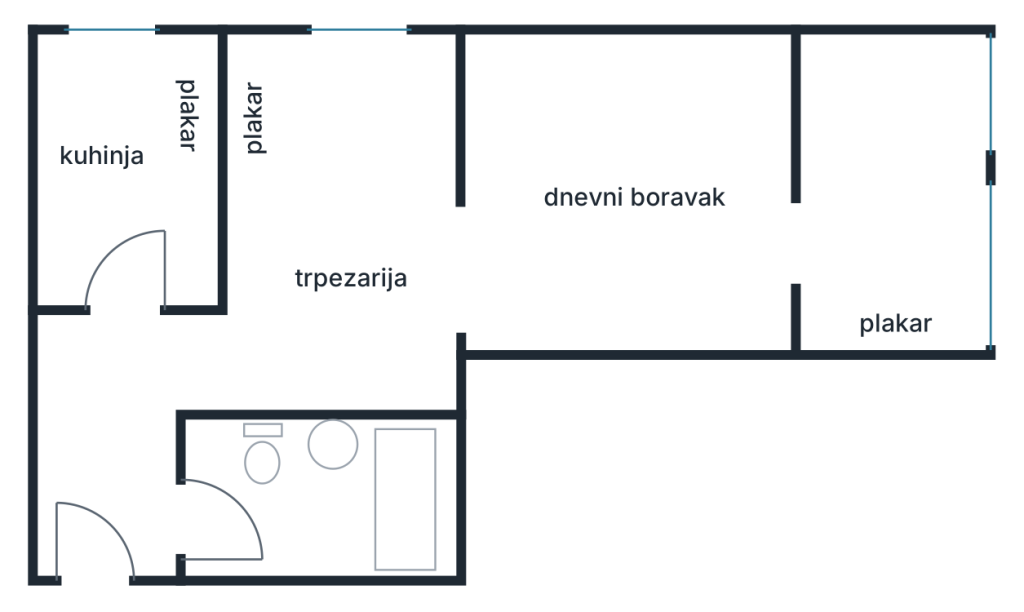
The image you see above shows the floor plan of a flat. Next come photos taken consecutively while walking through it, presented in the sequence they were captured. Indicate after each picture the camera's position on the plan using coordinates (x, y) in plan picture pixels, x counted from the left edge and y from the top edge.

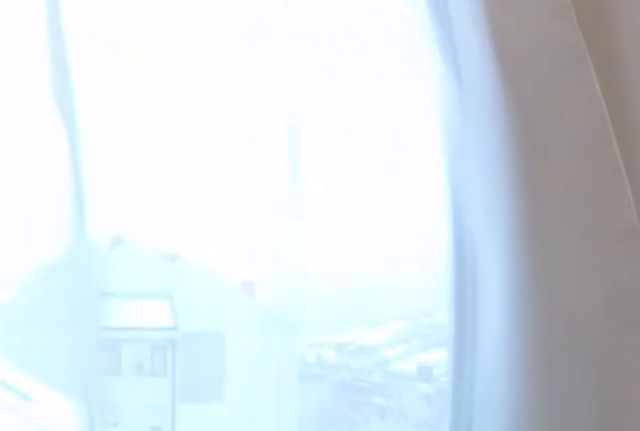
(128, 86)
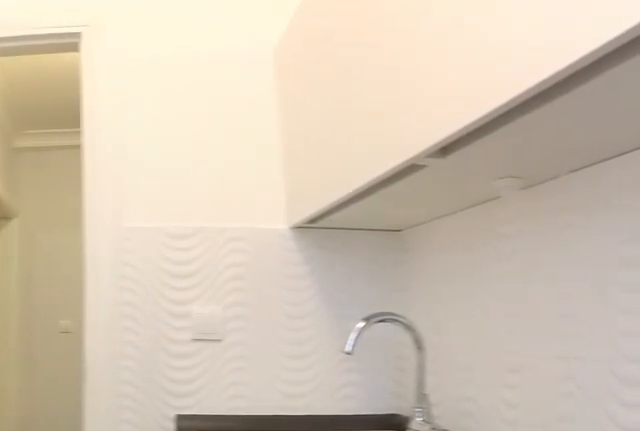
(136, 35)
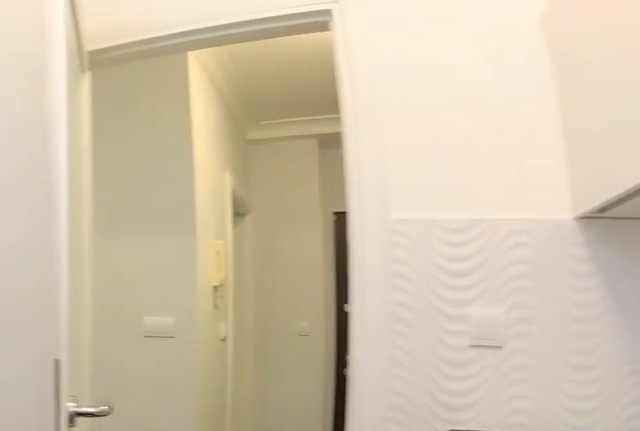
(129, 33)
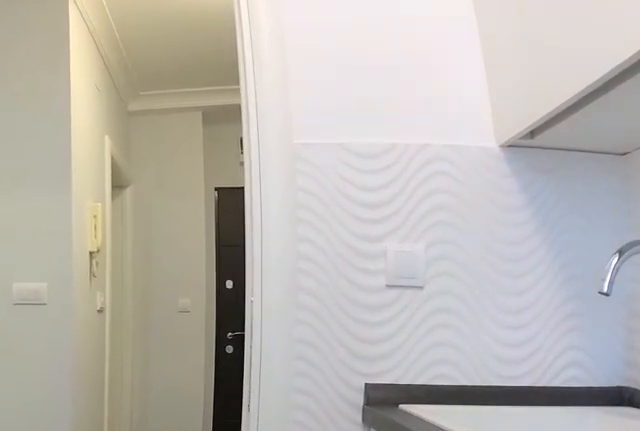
(128, 149)
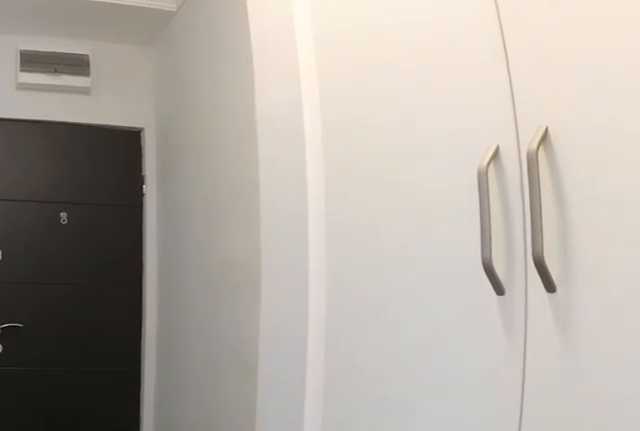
(129, 316)
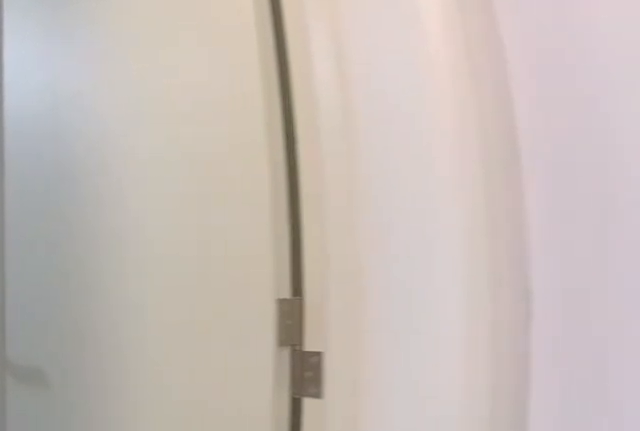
(135, 523)
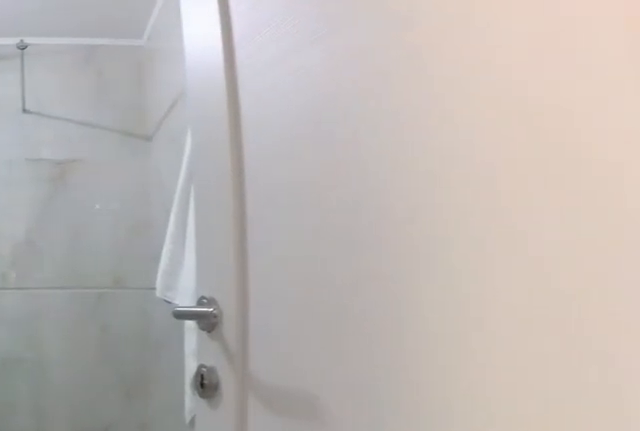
(153, 527)
